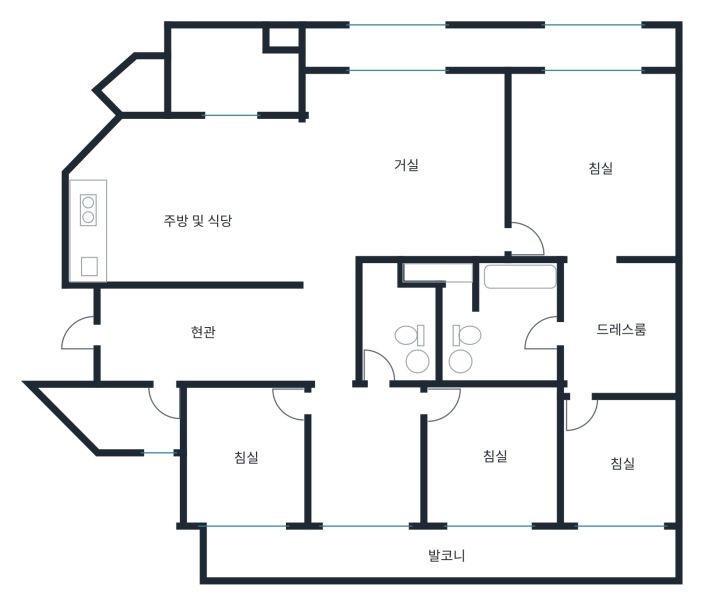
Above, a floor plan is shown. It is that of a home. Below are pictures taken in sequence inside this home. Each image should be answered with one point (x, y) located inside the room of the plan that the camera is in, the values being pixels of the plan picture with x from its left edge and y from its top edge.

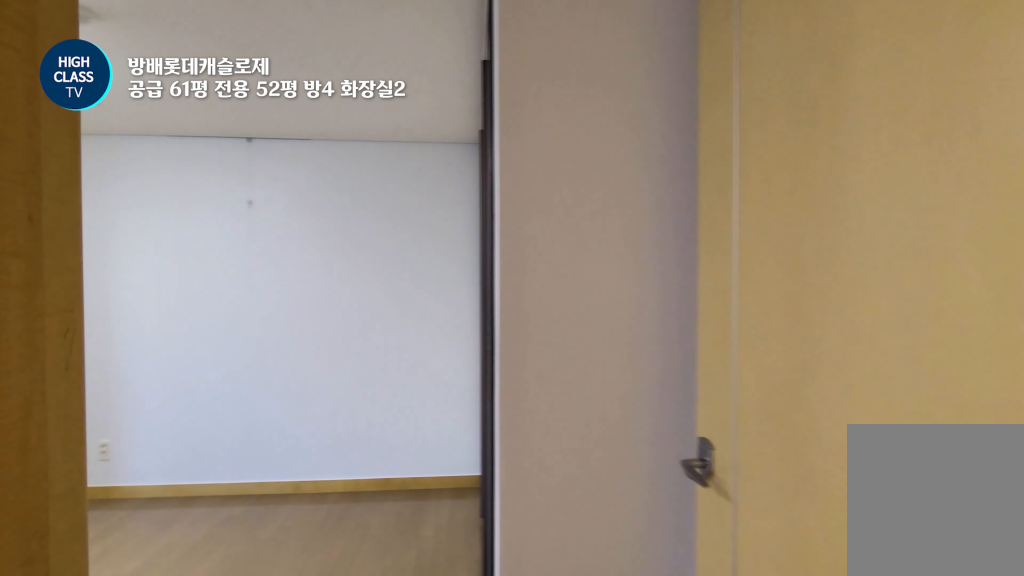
(365, 457)
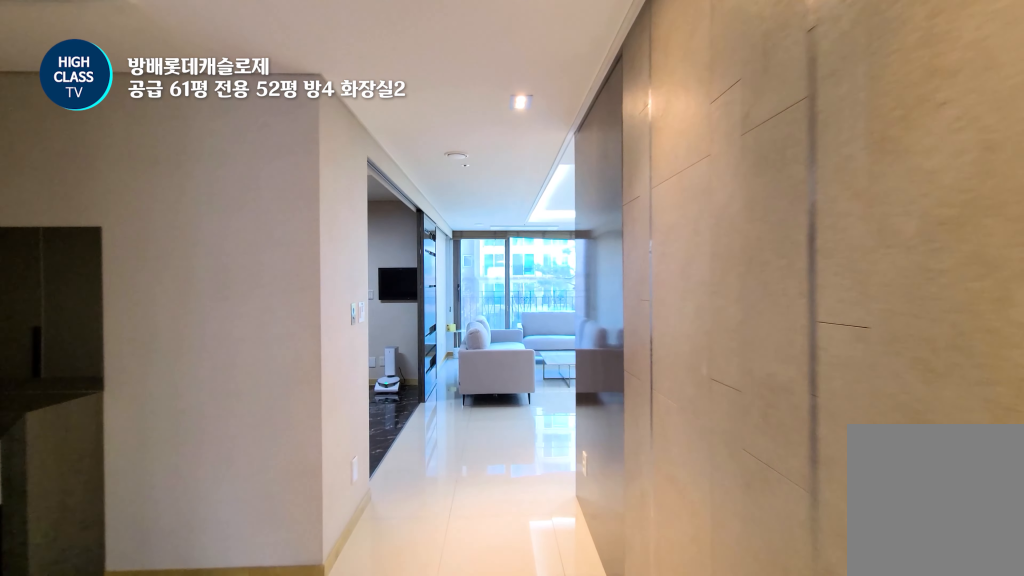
(329, 320)
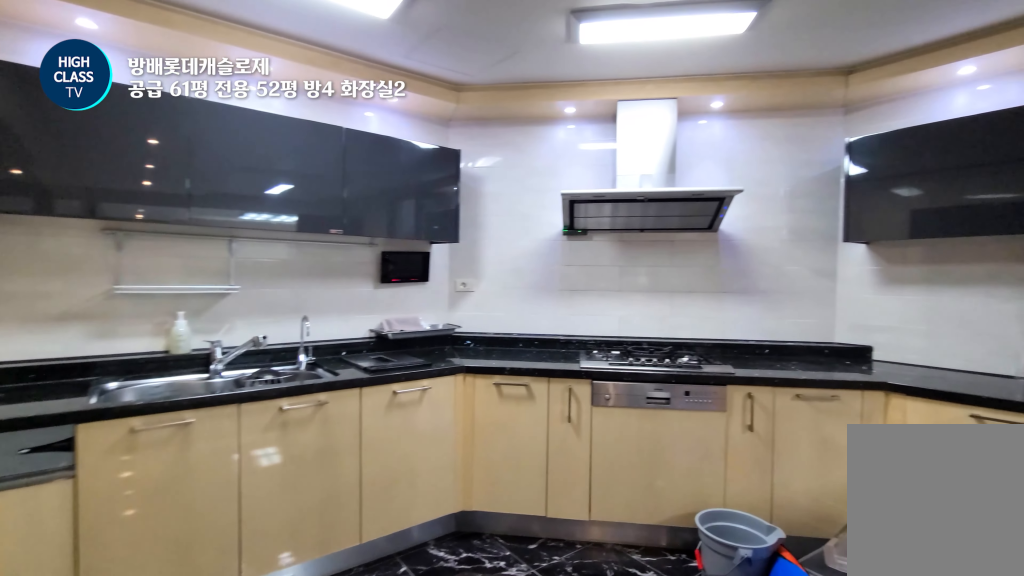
(192, 198)
